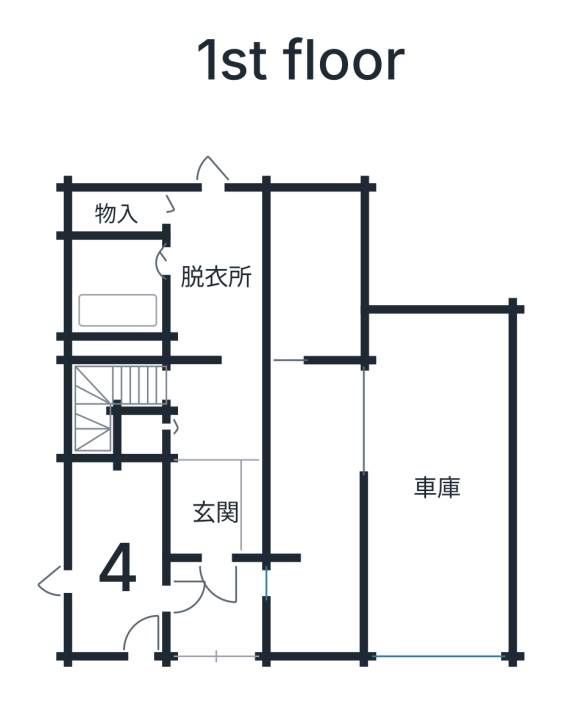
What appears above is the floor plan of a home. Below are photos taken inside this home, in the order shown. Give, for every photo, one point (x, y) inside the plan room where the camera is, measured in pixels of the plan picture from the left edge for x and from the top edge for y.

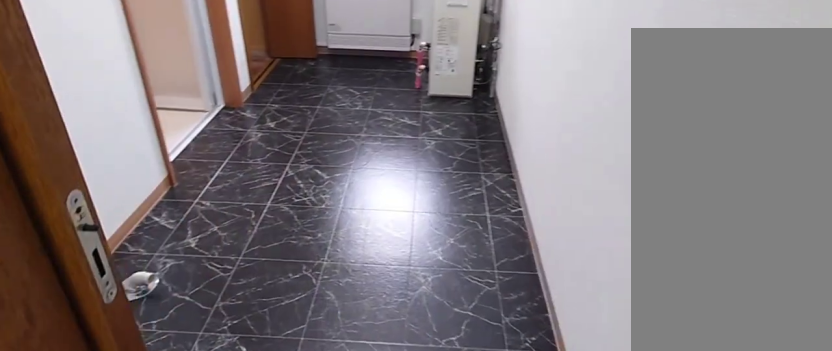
(210, 271)
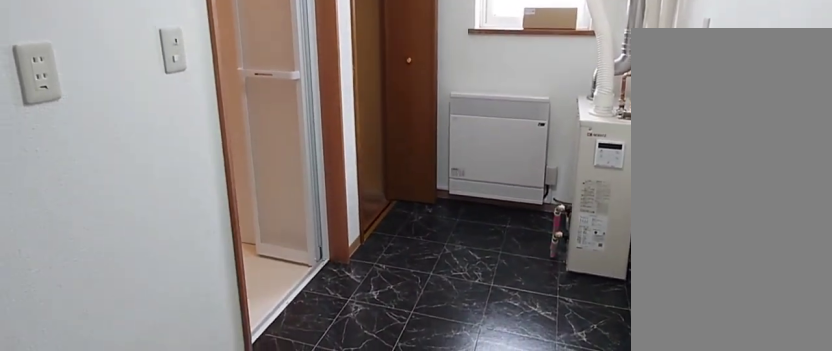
(210, 271)
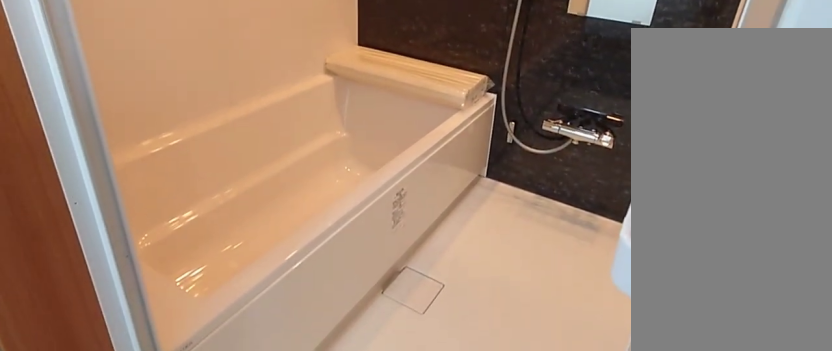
(109, 286)
